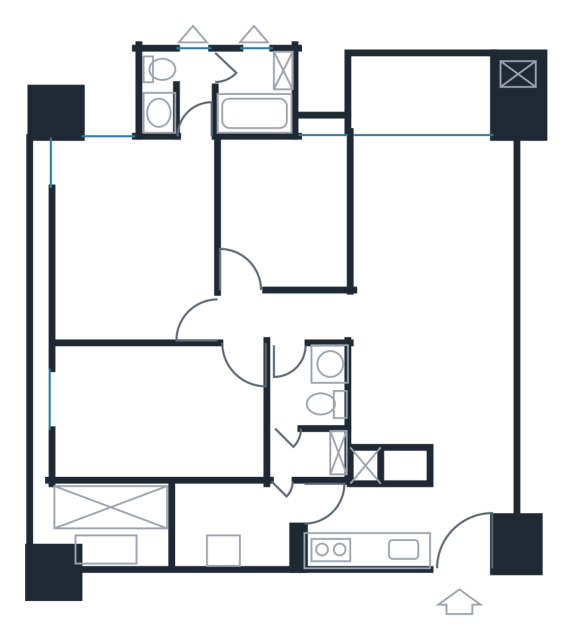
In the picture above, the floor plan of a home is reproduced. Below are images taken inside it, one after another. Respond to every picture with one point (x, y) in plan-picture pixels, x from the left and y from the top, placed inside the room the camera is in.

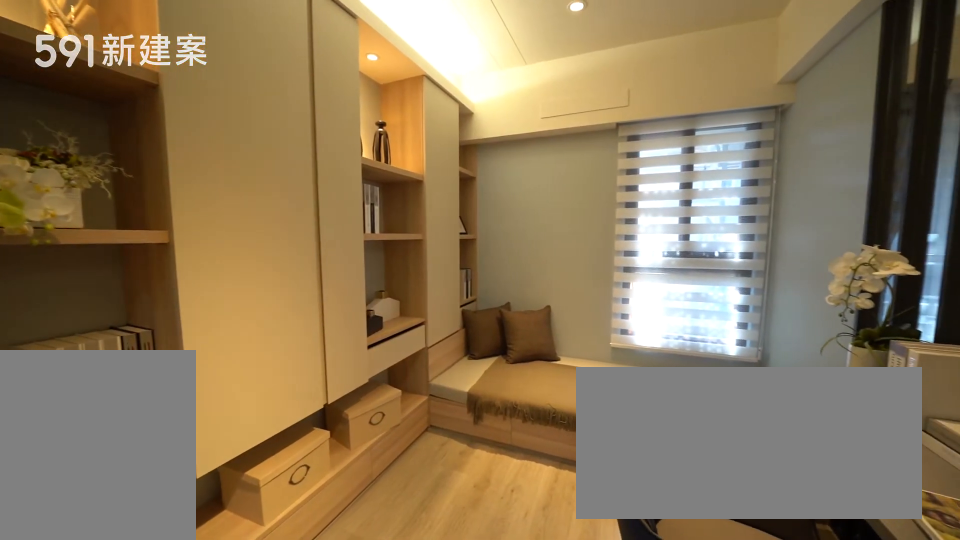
(280, 208)
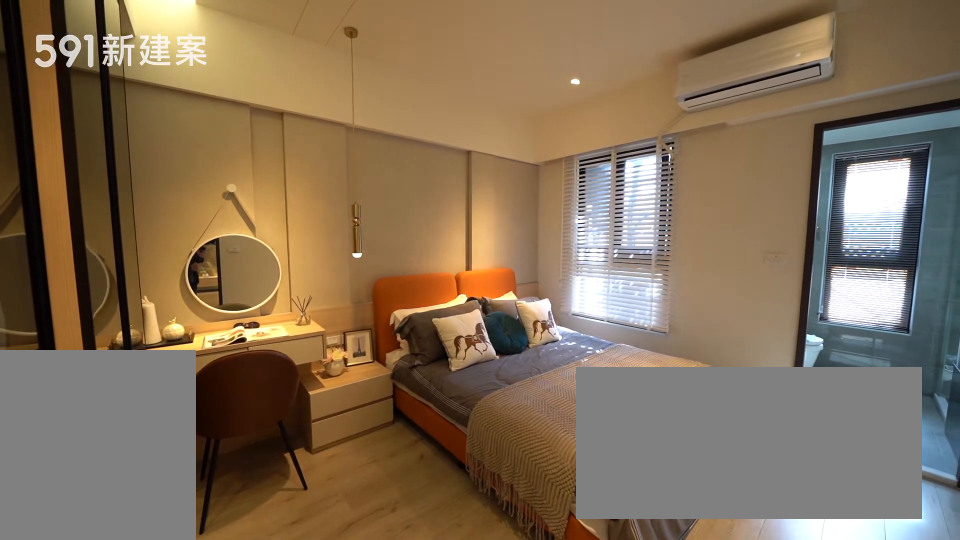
(131, 233)
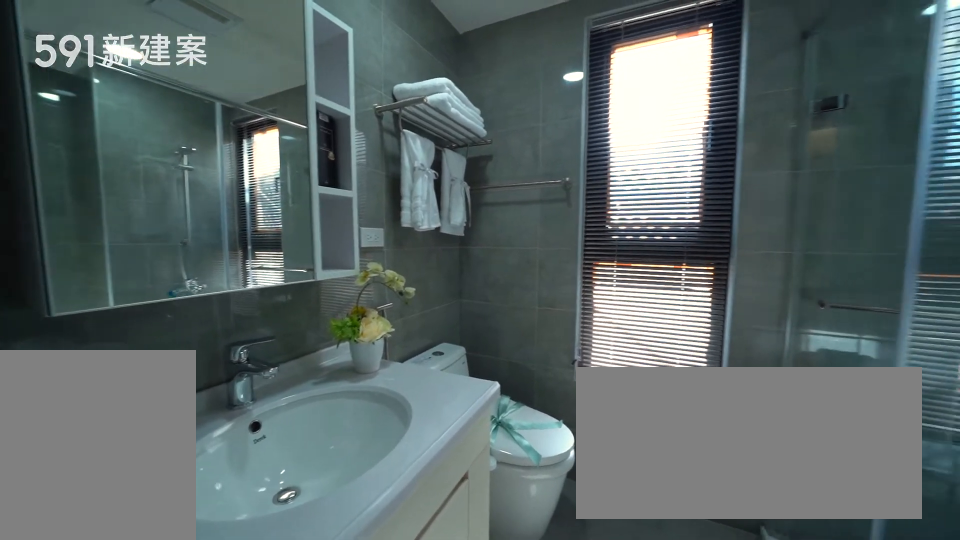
(216, 89)
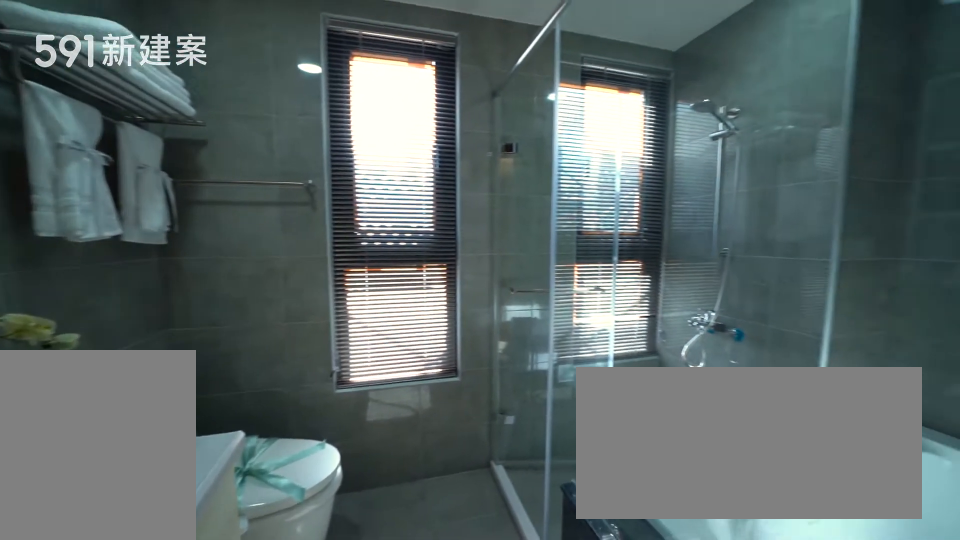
(216, 89)
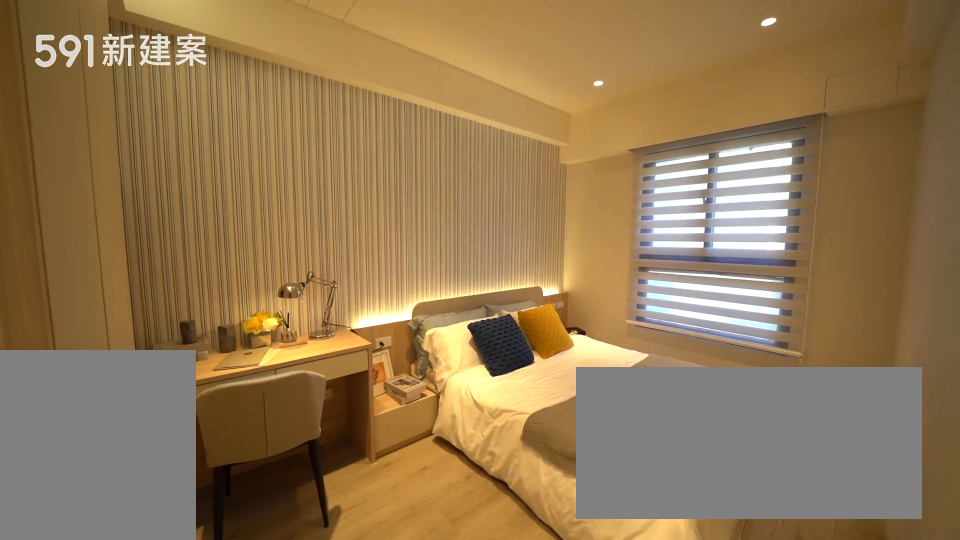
(159, 408)
